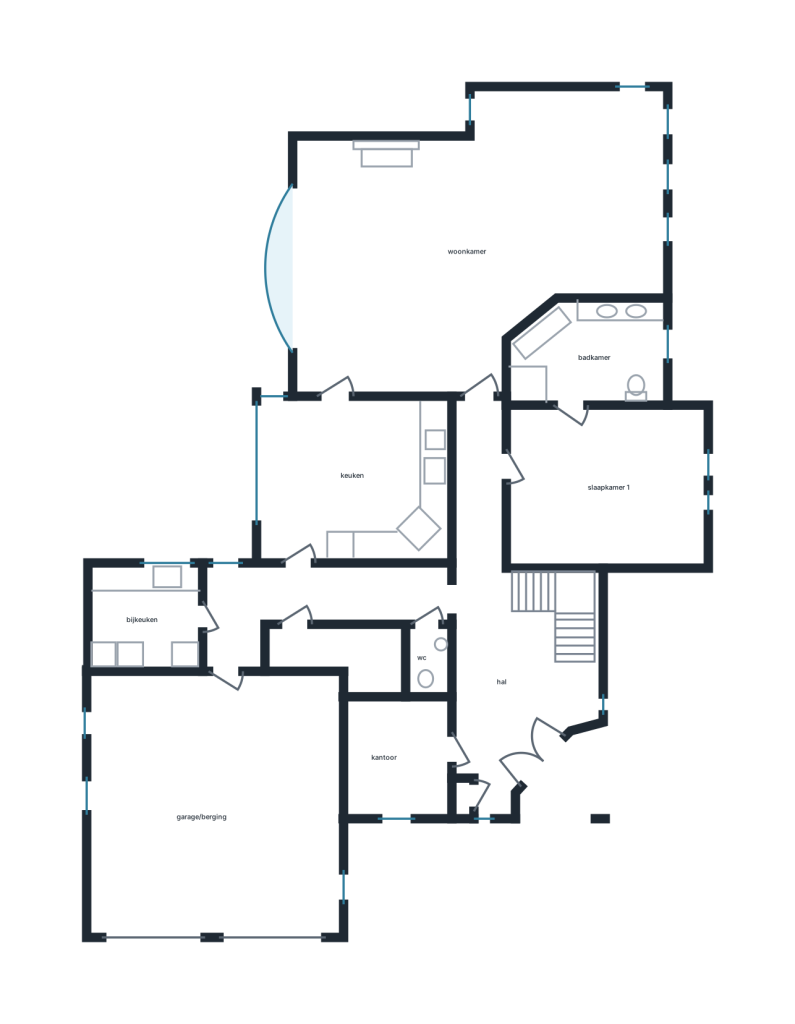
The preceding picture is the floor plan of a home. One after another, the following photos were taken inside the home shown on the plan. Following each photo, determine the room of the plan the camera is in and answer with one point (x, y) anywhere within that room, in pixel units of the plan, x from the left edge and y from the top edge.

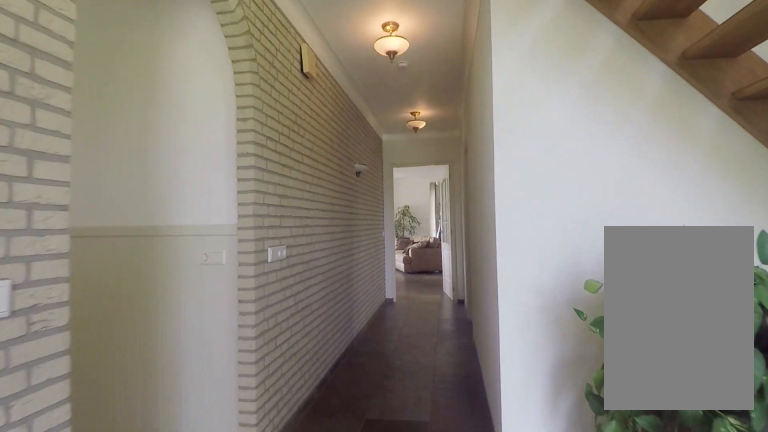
(501, 633)
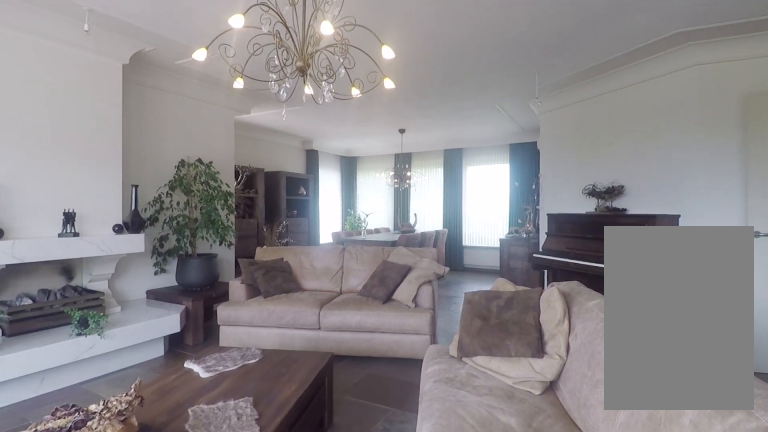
(463, 239)
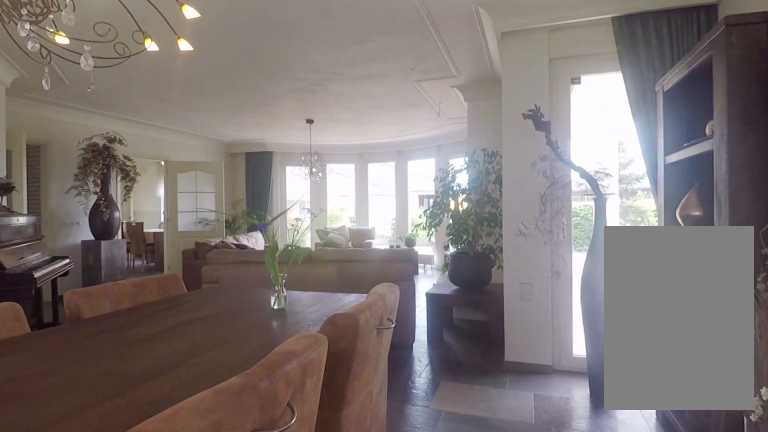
(463, 239)
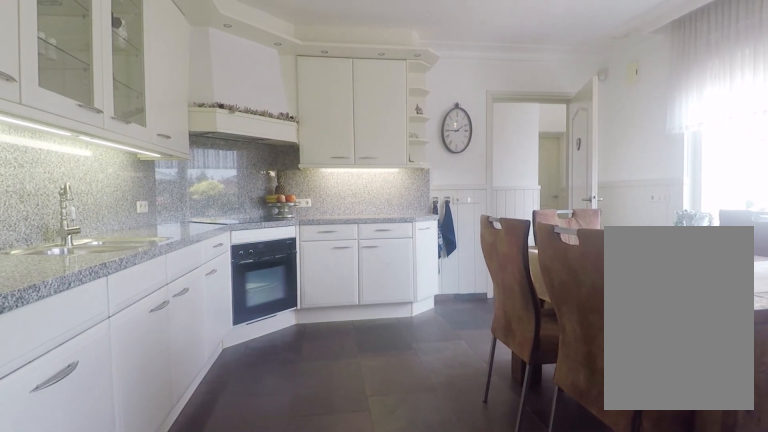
(355, 478)
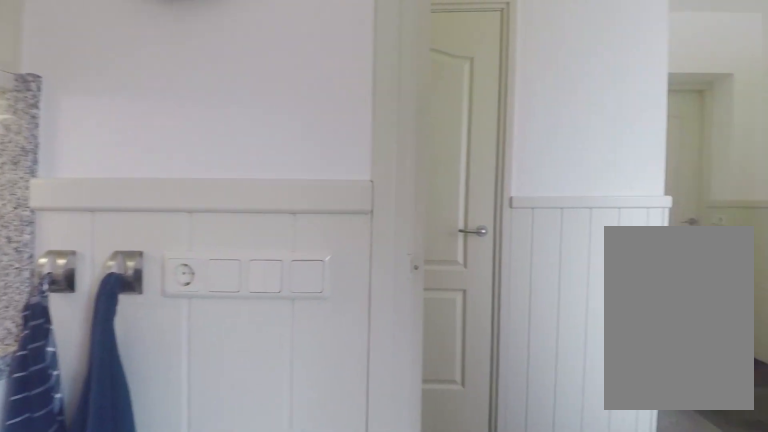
(355, 478)
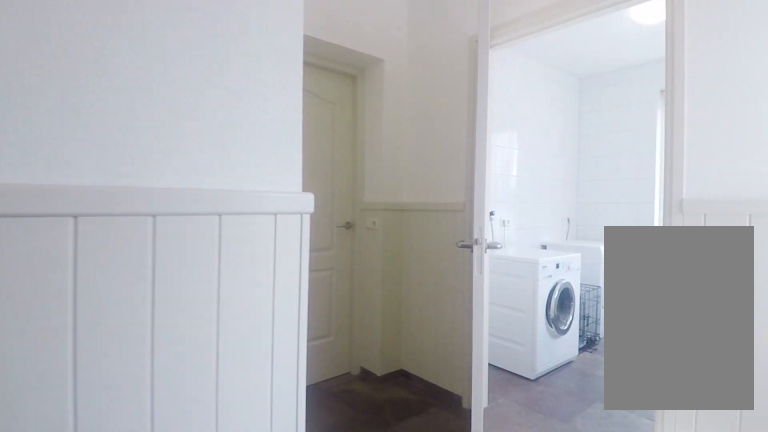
(308, 602)
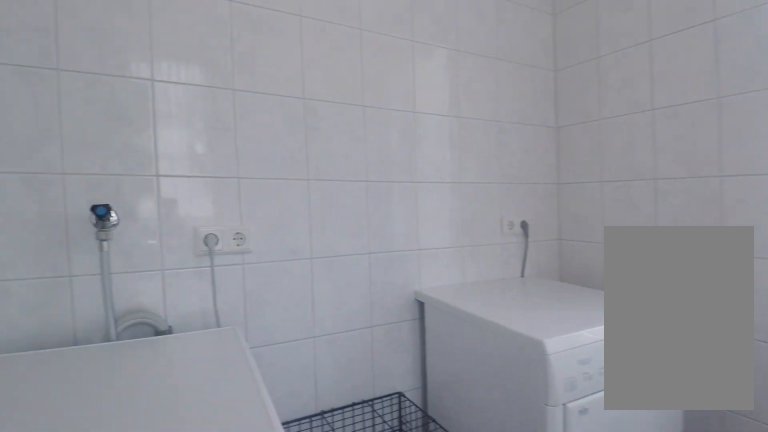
(146, 618)
